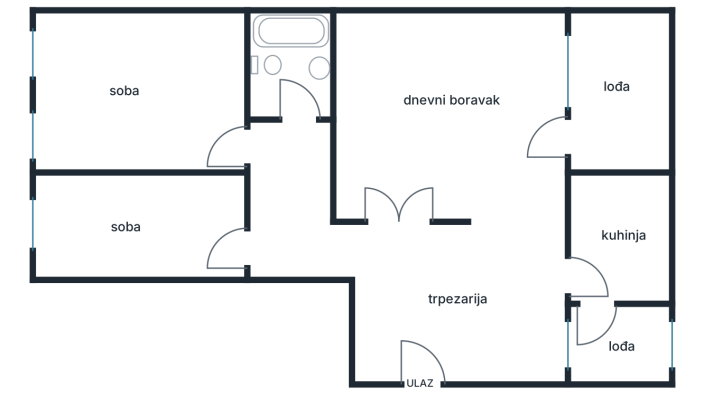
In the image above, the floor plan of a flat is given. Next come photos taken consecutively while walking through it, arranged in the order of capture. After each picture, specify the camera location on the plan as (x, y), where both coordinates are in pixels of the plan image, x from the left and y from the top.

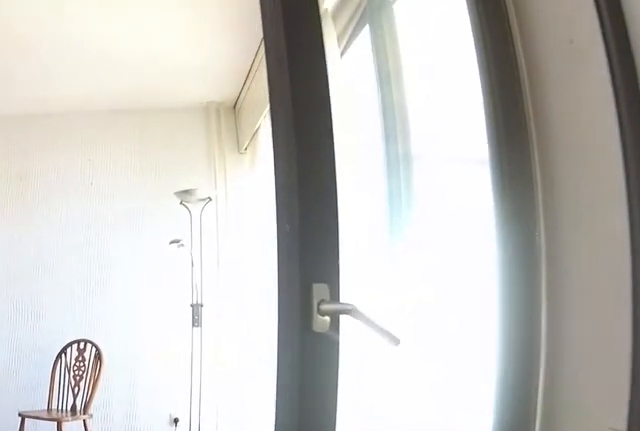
(540, 268)
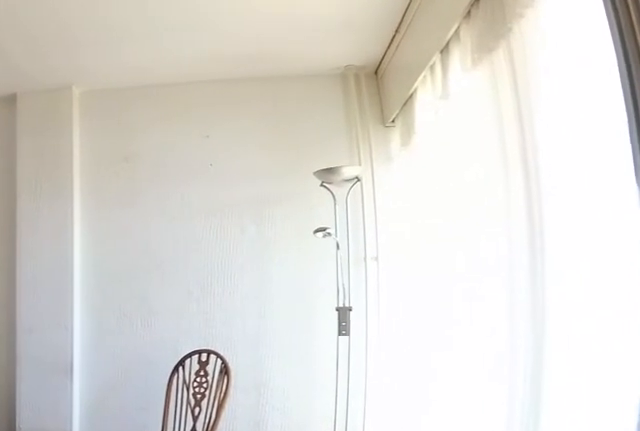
(543, 235)
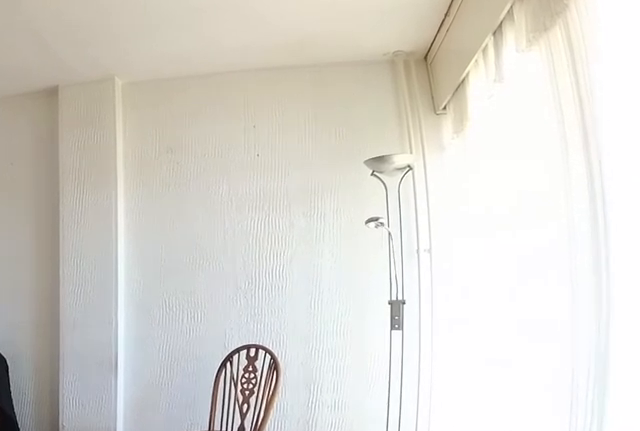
(546, 218)
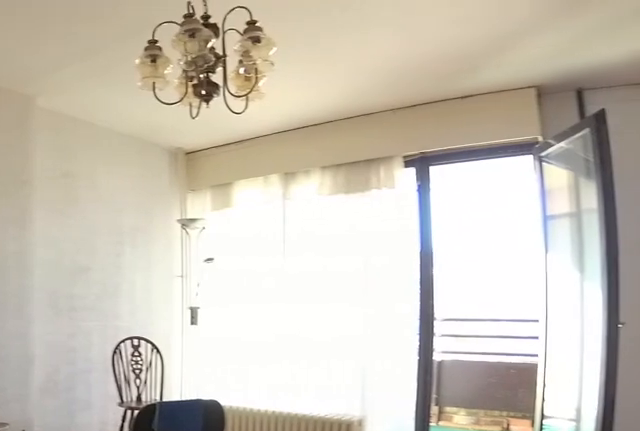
(365, 197)
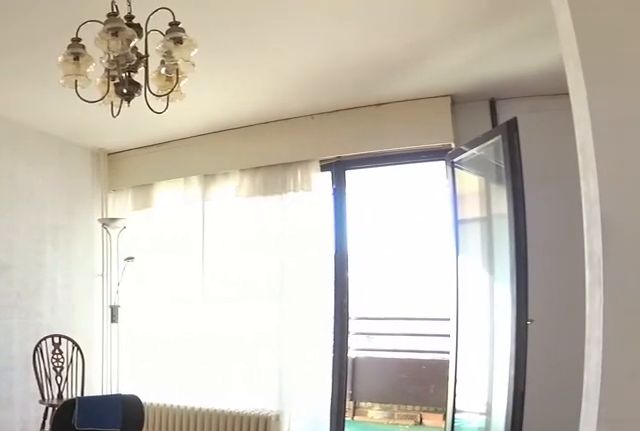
(360, 191)
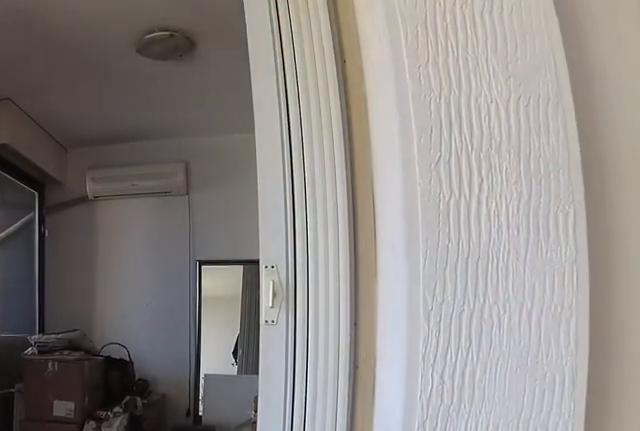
(491, 133)
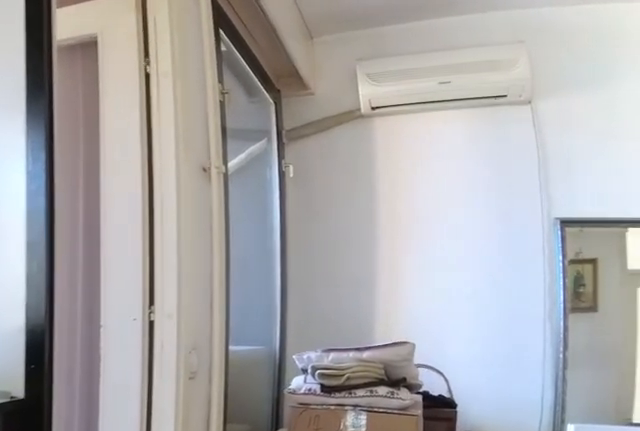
(531, 229)
